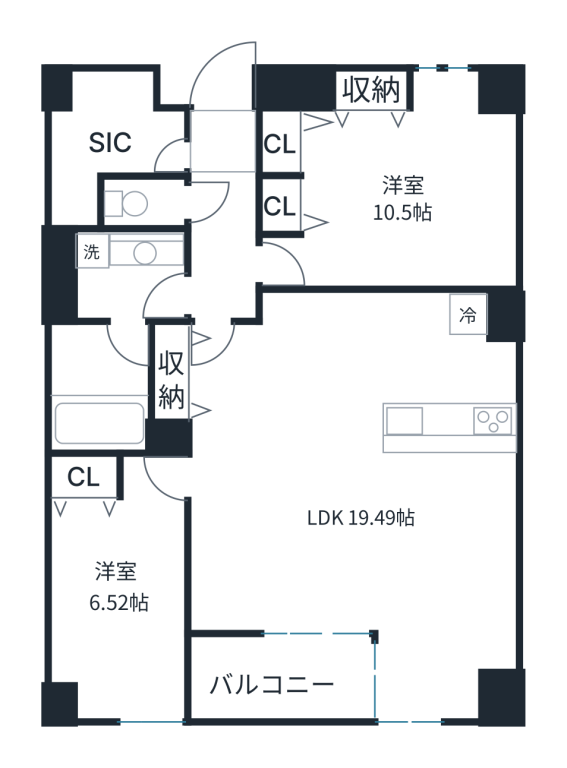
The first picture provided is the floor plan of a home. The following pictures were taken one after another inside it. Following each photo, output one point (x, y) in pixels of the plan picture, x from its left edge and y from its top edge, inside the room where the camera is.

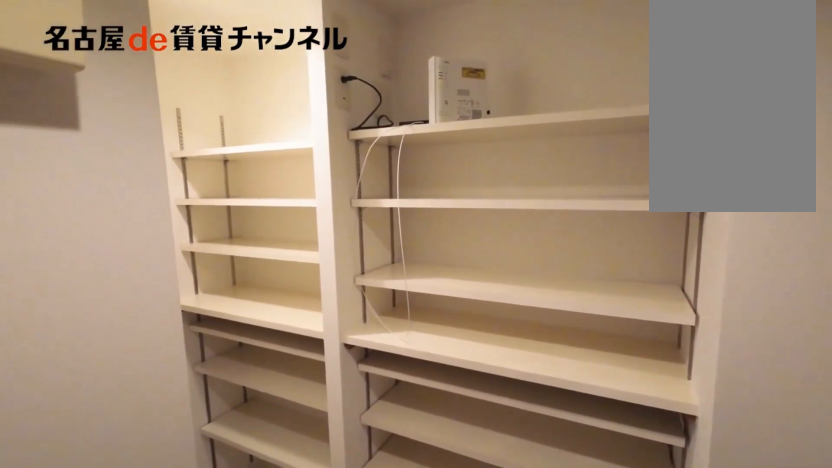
(114, 137)
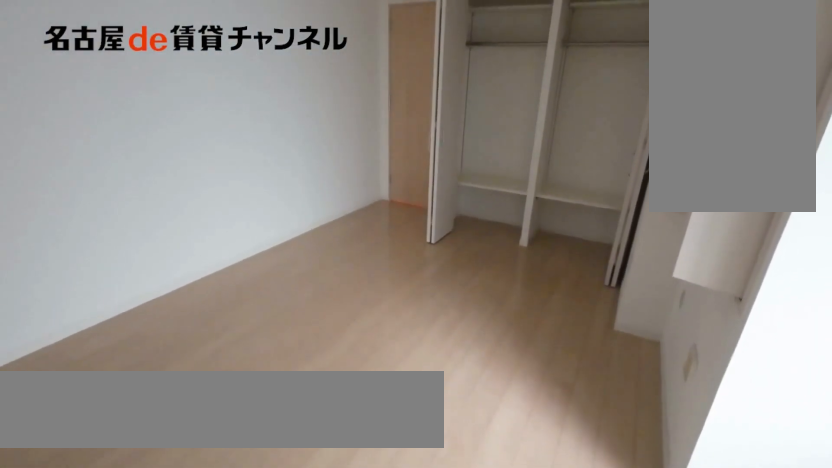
(385, 178)
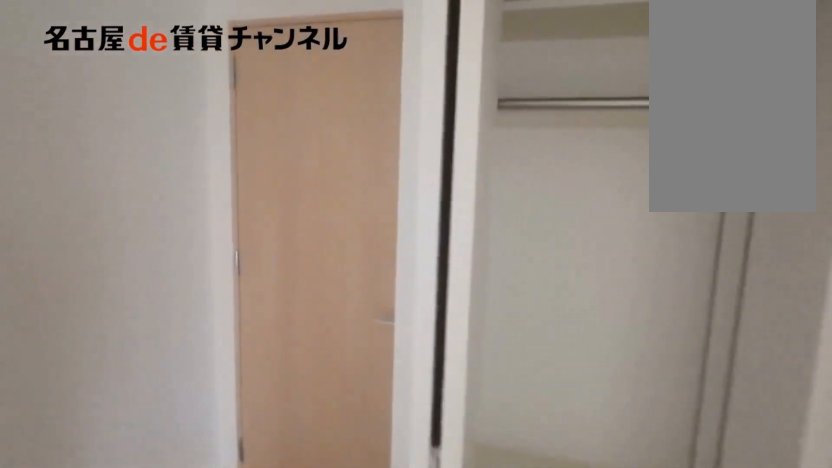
(385, 178)
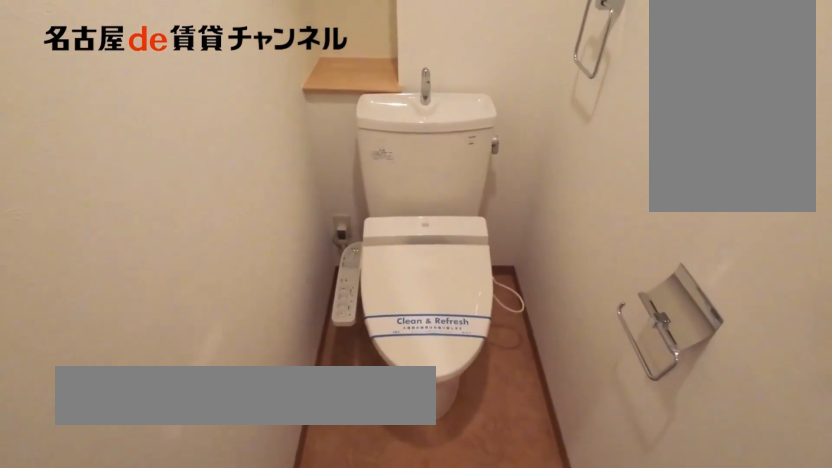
(142, 202)
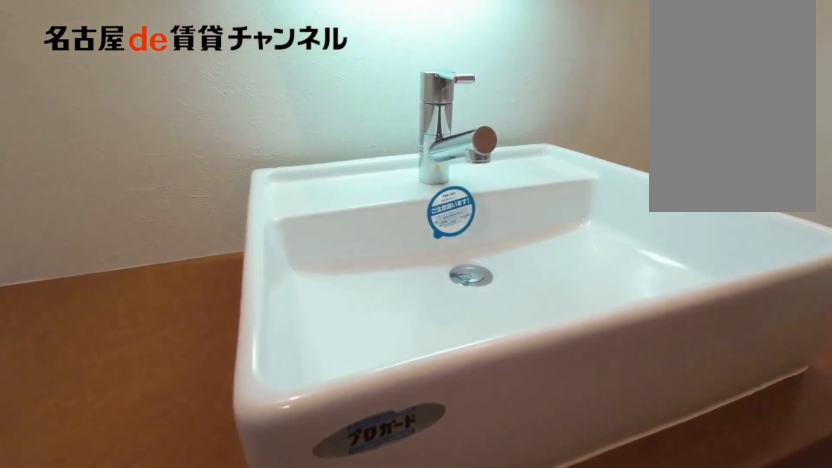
(125, 275)
